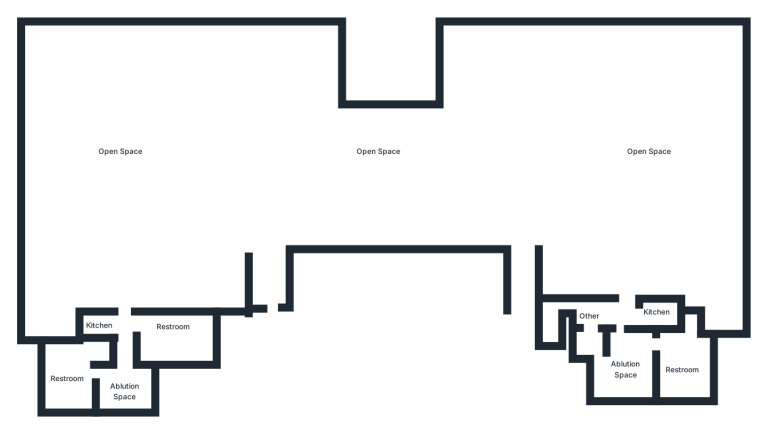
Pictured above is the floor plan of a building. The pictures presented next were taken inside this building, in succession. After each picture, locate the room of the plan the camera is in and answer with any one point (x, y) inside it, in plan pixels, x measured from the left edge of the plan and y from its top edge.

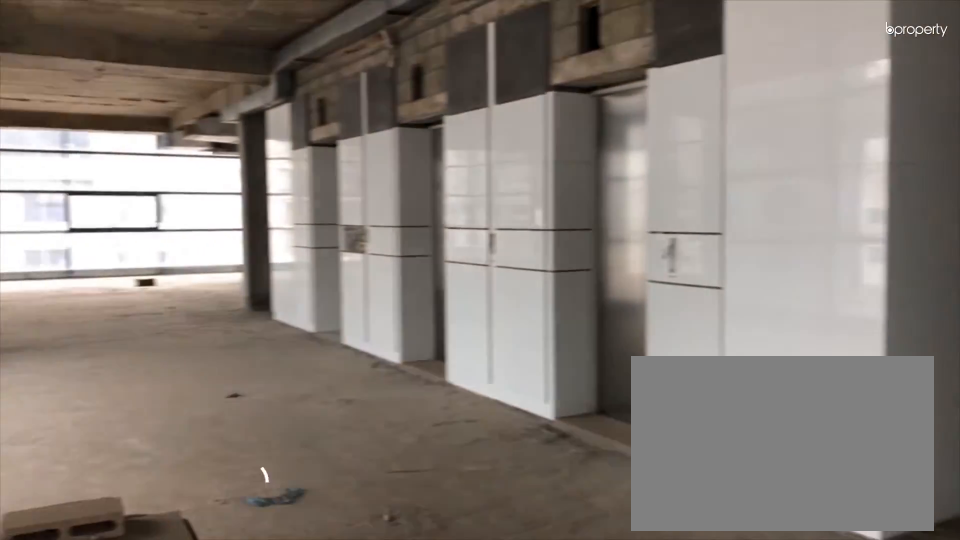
(137, 174)
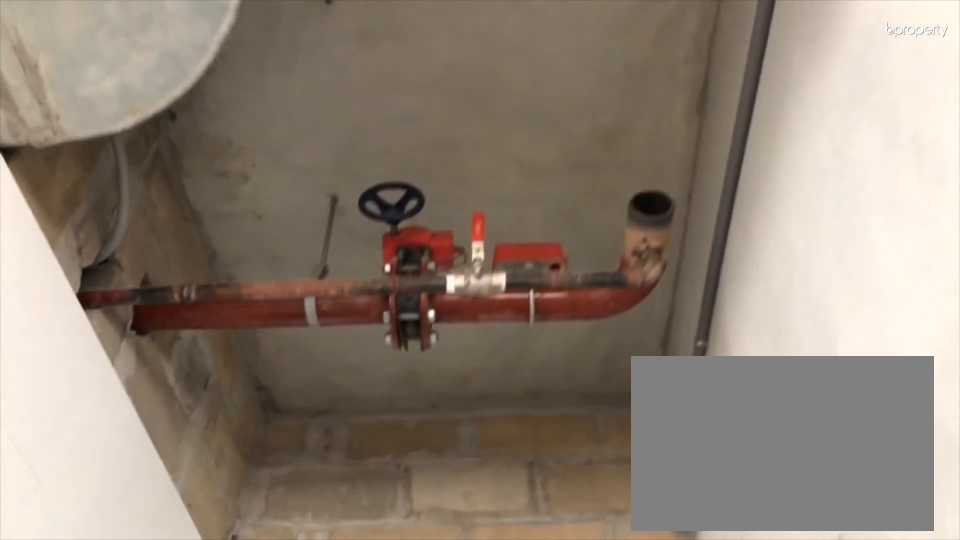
(269, 278)
